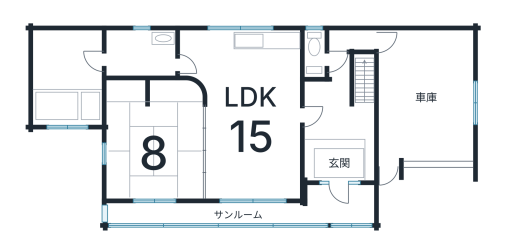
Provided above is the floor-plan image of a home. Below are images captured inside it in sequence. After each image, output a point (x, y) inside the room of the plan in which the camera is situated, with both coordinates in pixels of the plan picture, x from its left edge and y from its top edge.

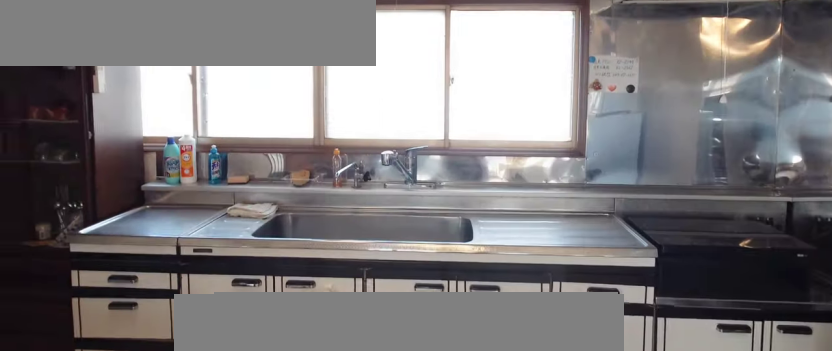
(249, 61)
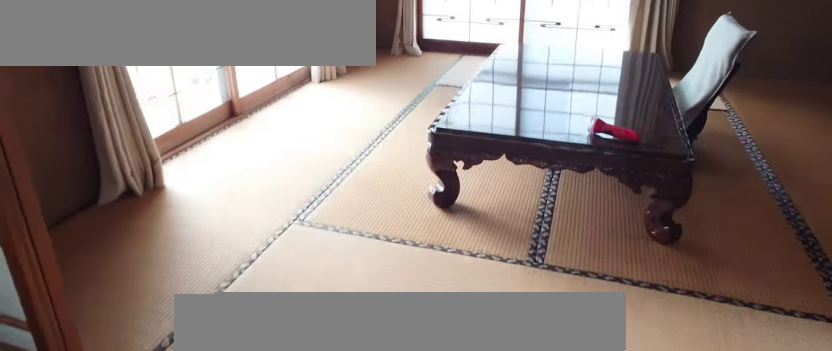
(150, 160)
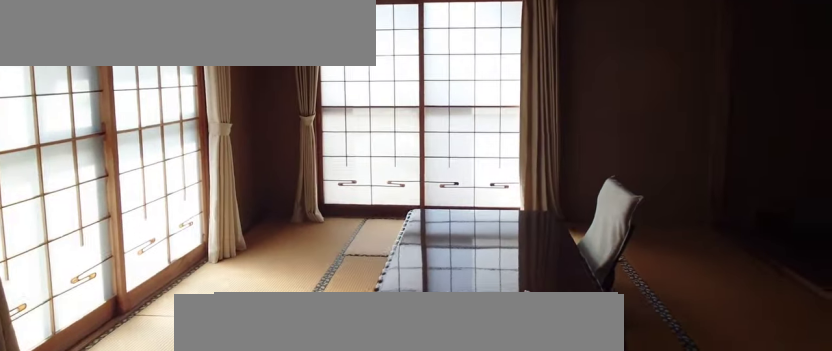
(150, 160)
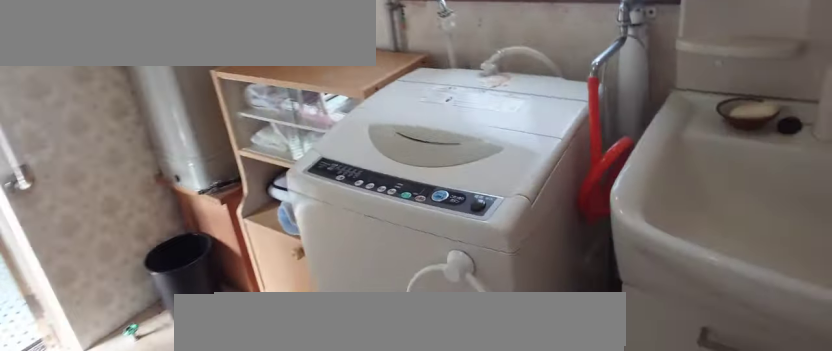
(138, 54)
